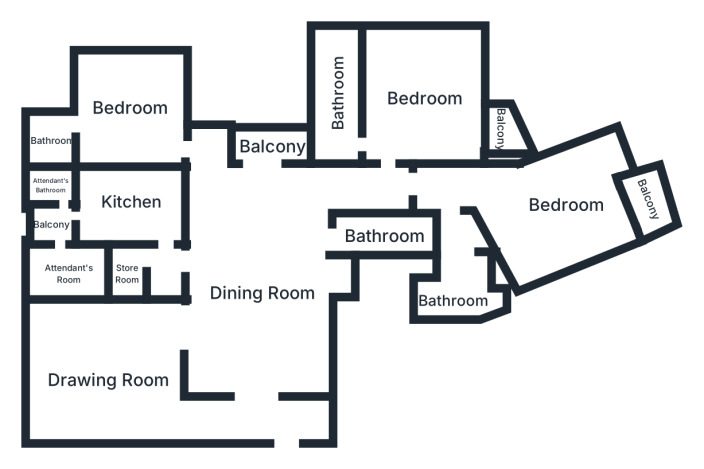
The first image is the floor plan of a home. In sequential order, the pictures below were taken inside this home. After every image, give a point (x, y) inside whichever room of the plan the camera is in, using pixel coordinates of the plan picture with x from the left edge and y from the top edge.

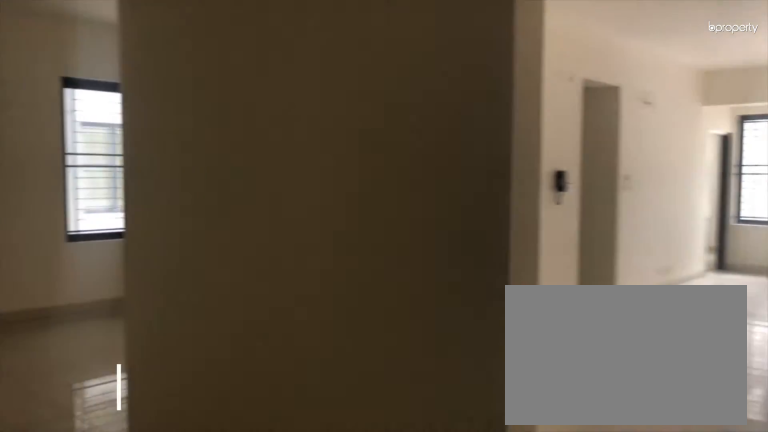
(287, 419)
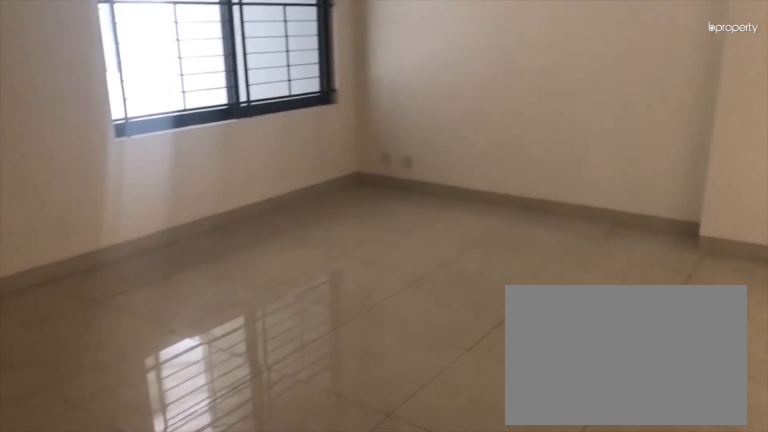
(111, 387)
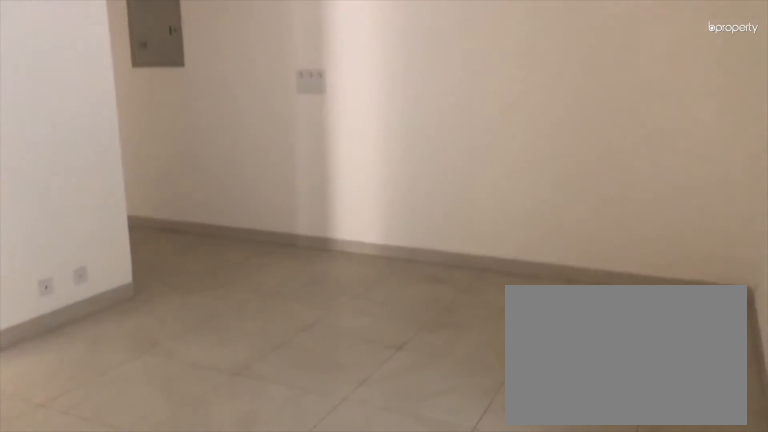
(111, 388)
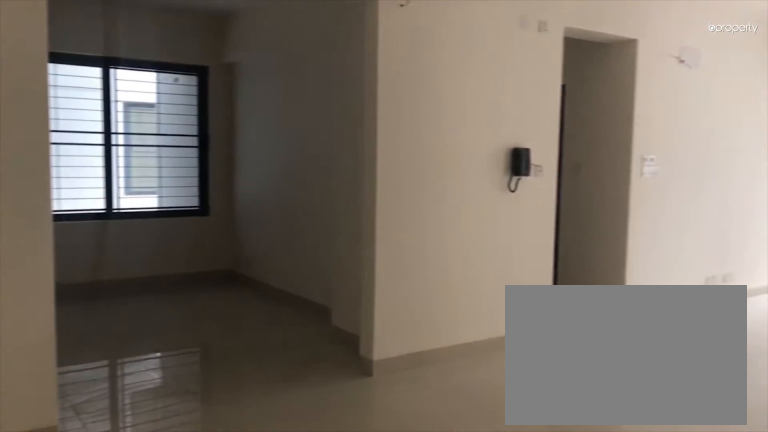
(263, 295)
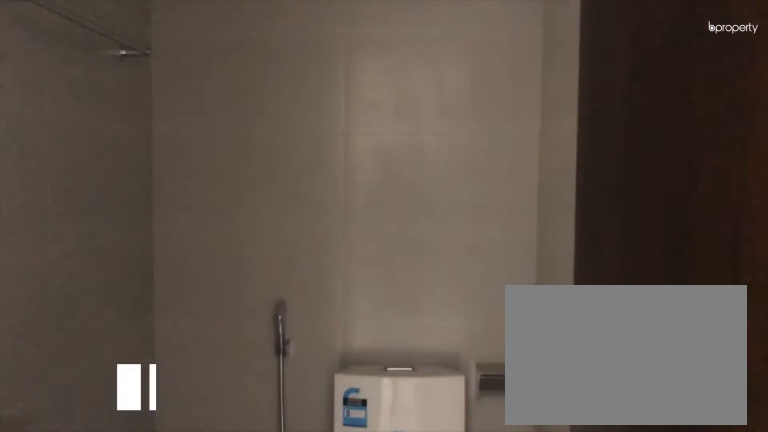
(384, 236)
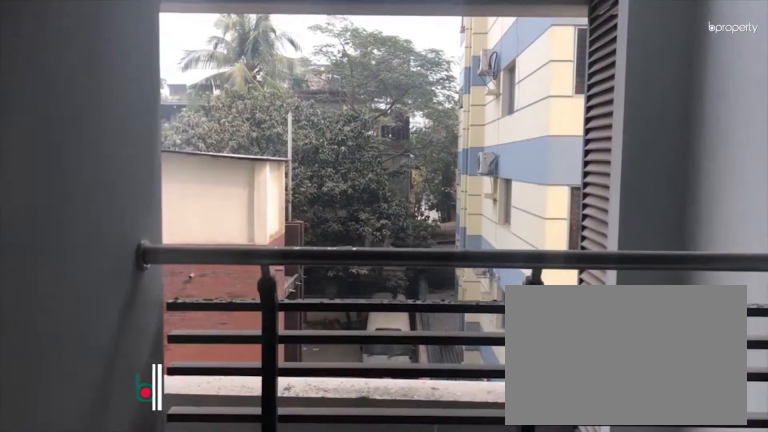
(273, 148)
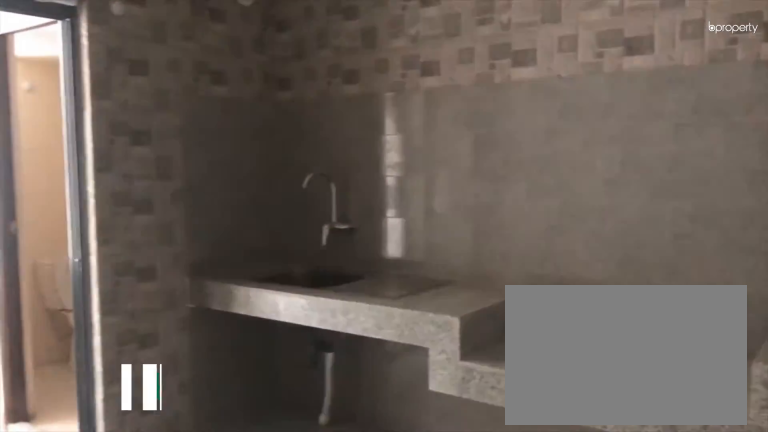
(130, 205)
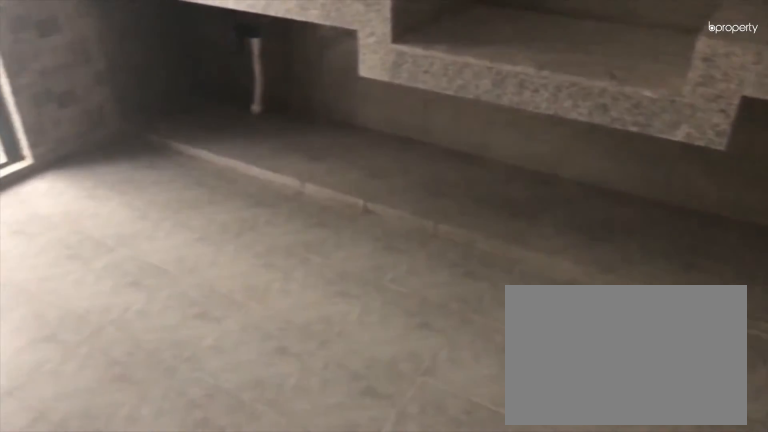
(130, 205)
